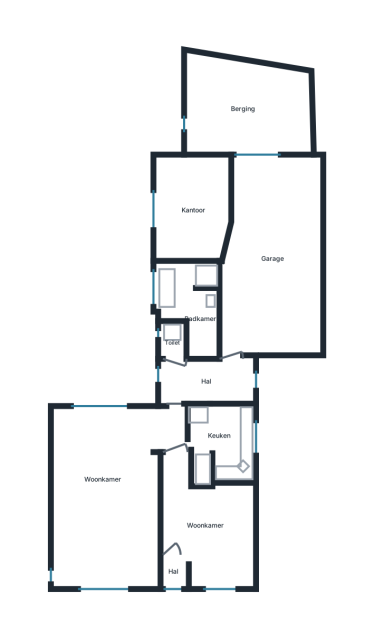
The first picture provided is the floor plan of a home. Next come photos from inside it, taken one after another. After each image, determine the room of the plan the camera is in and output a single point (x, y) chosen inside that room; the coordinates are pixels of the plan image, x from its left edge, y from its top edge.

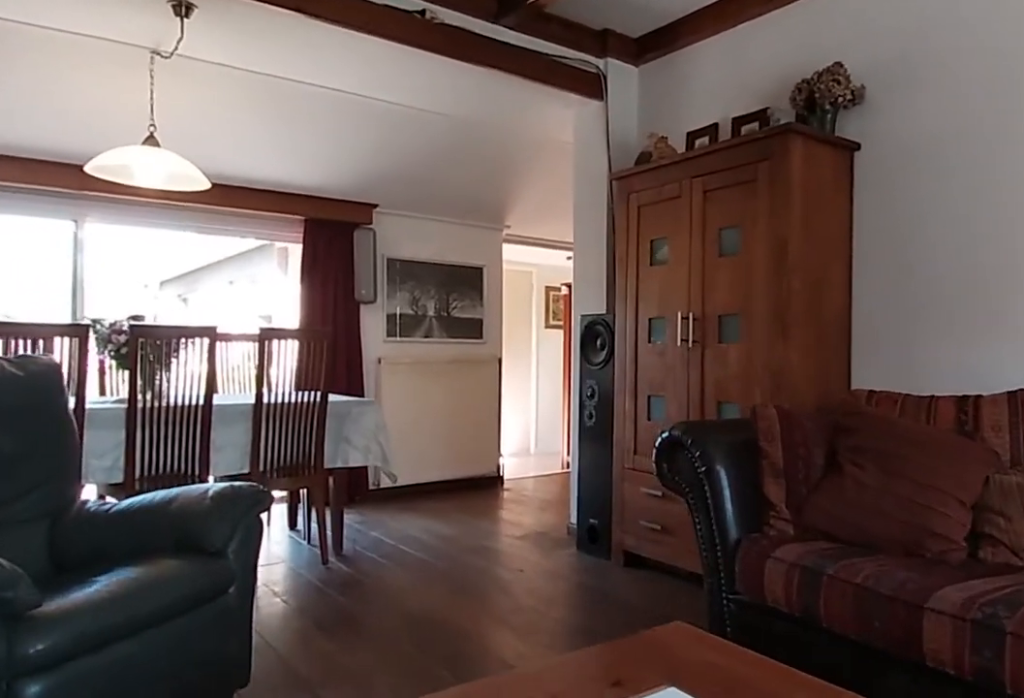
(104, 585)
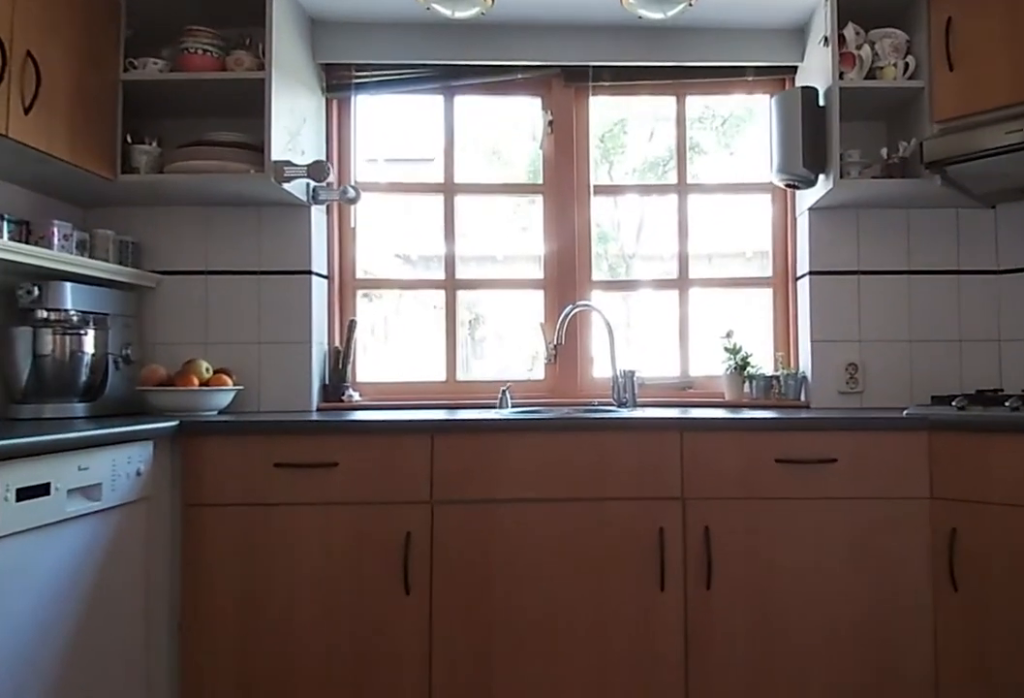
(223, 437)
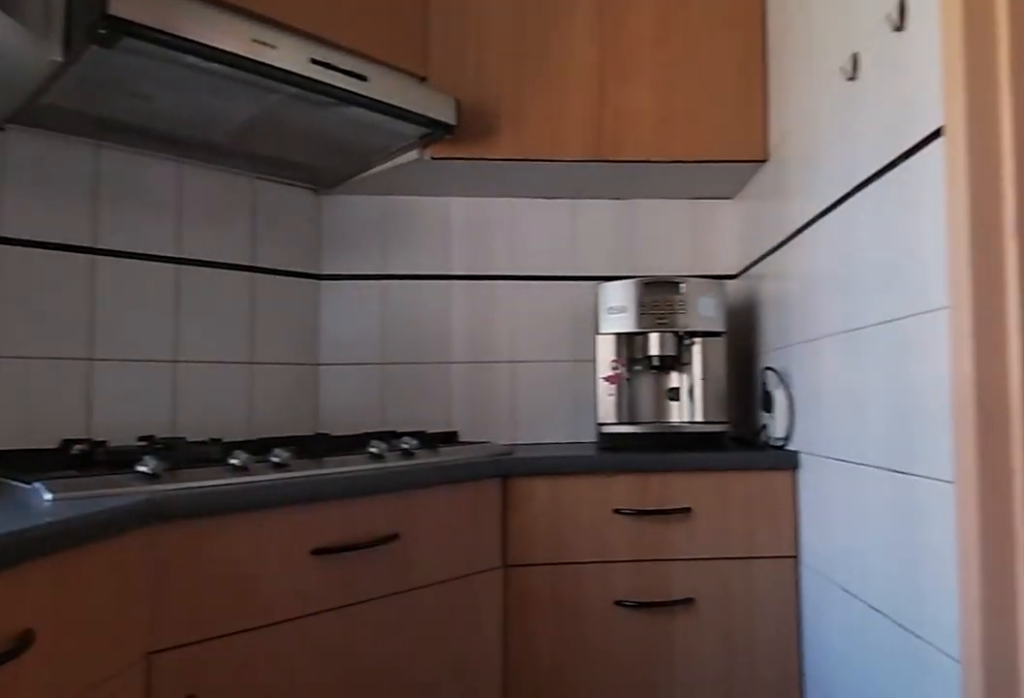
(223, 437)
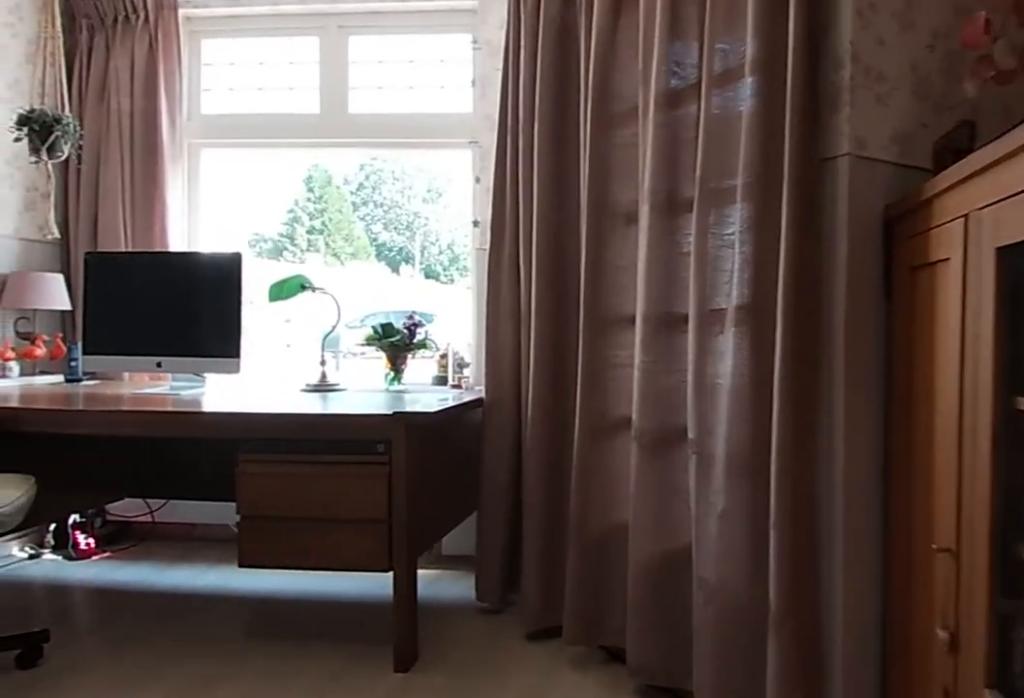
(207, 526)
